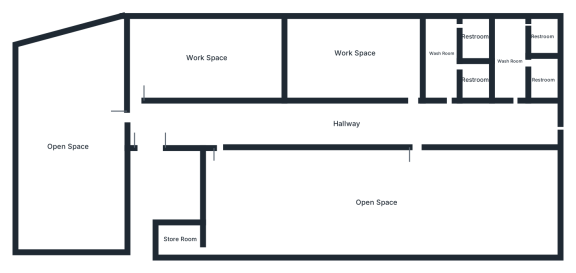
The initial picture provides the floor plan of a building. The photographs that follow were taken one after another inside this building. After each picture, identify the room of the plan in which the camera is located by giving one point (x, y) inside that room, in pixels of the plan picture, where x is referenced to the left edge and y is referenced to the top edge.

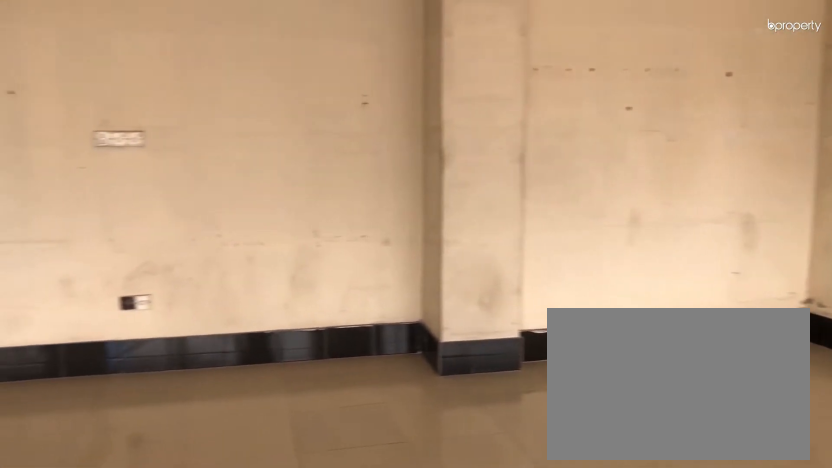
(66, 147)
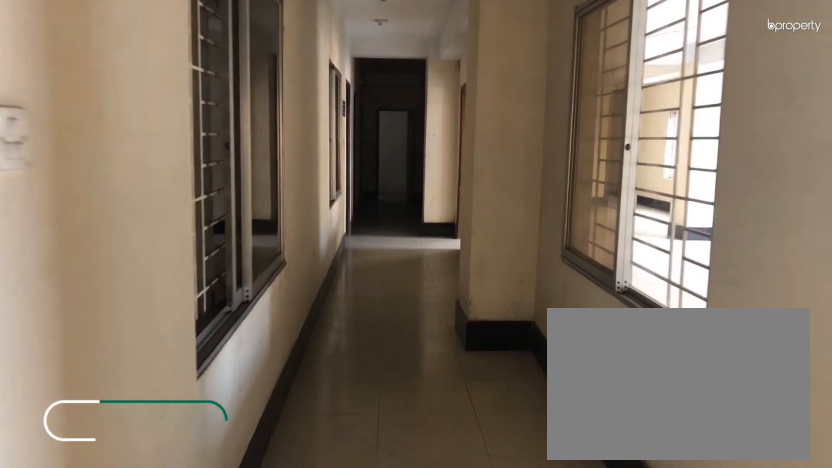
(348, 126)
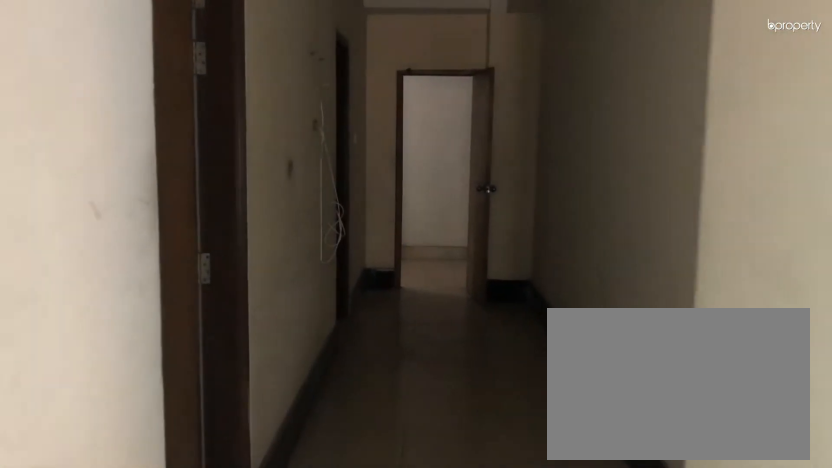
(348, 126)
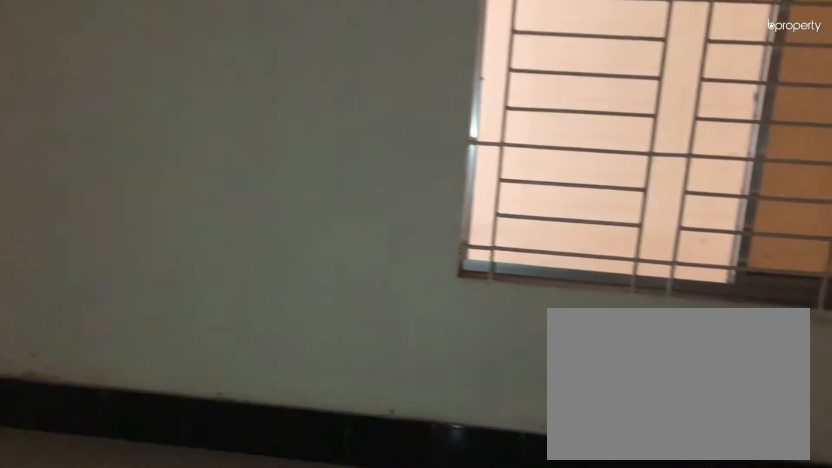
(202, 58)
